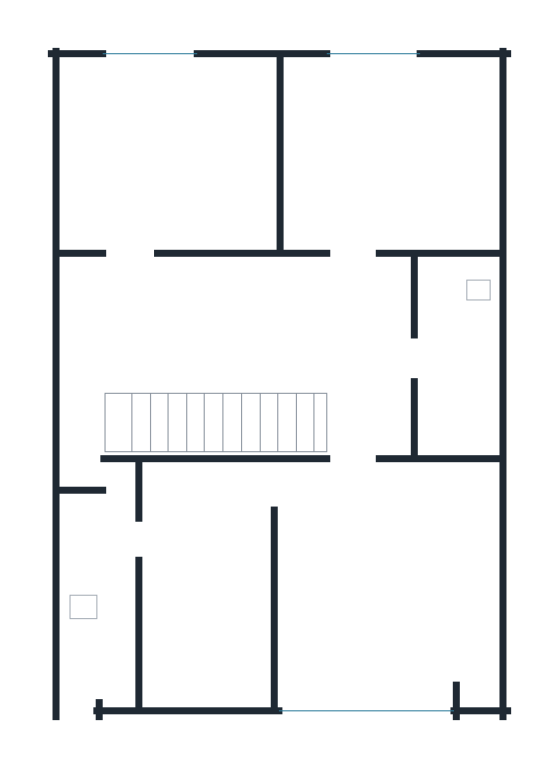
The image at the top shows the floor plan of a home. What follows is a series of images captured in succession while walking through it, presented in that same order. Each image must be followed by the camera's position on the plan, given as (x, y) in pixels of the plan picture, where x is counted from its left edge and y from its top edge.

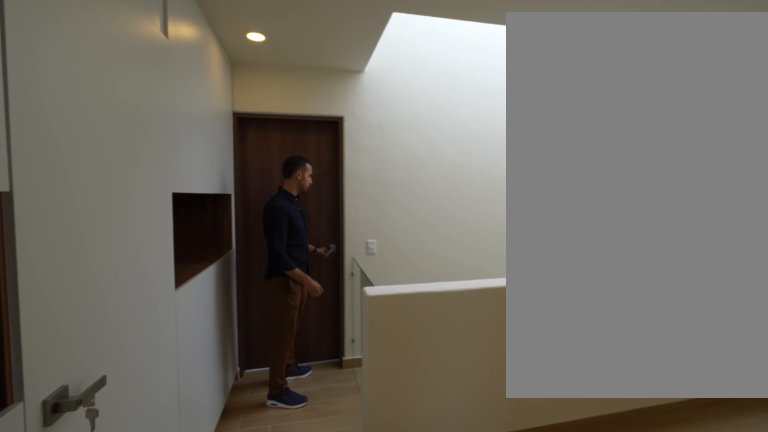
(349, 323)
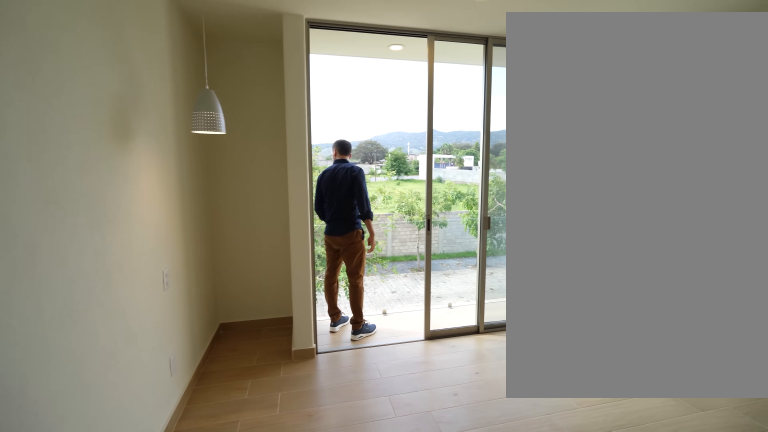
(456, 514)
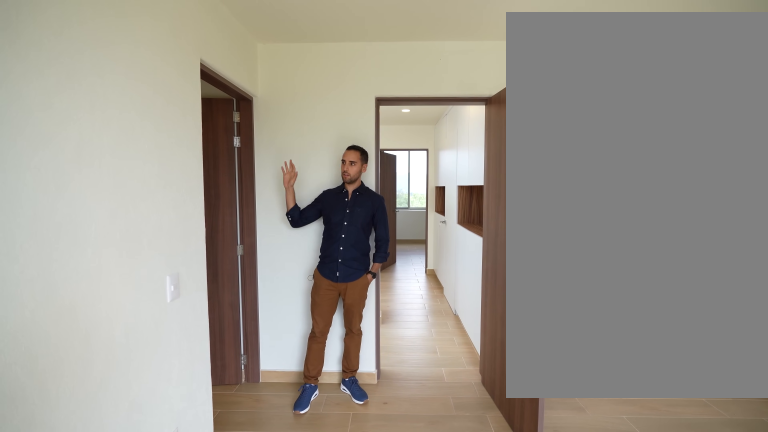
(341, 688)
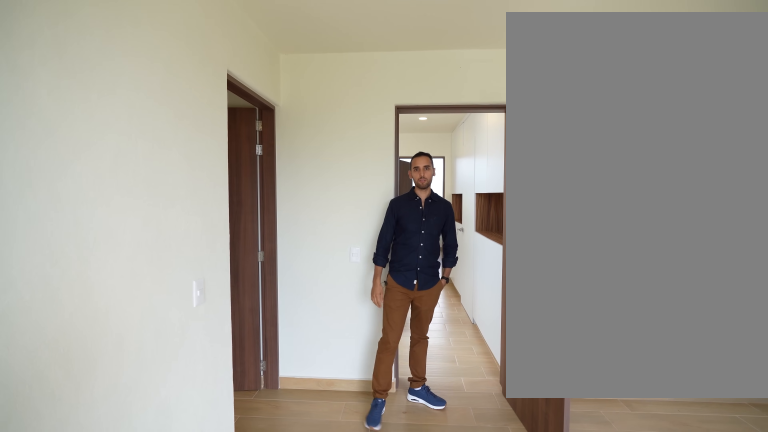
(341, 689)
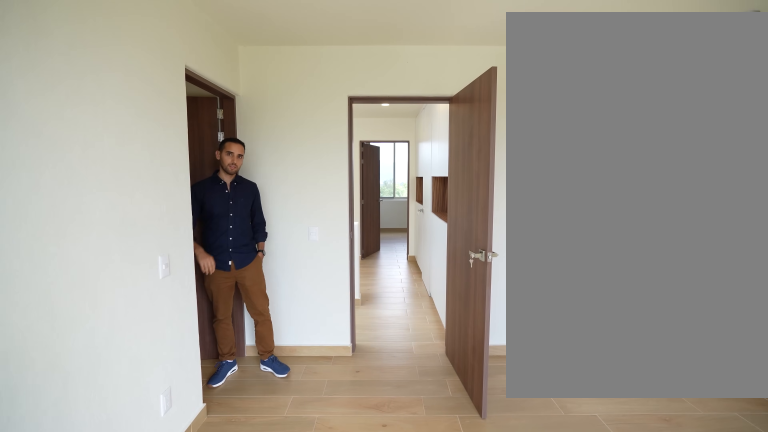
(341, 689)
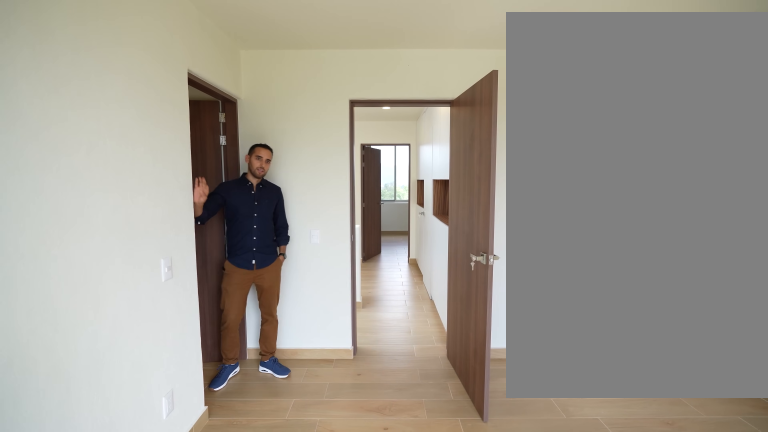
(341, 689)
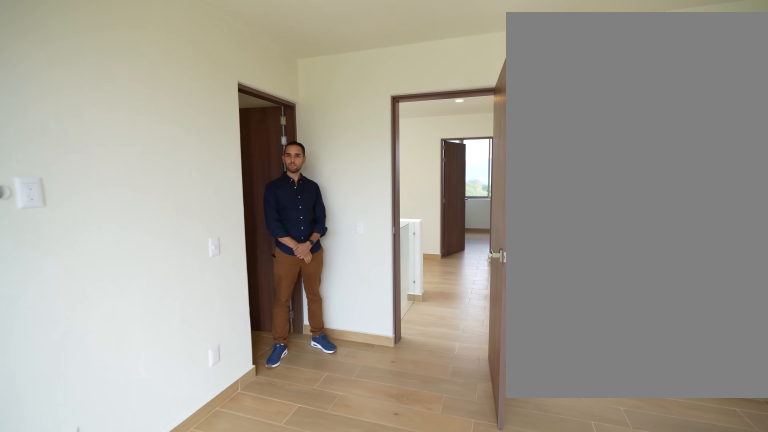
(355, 628)
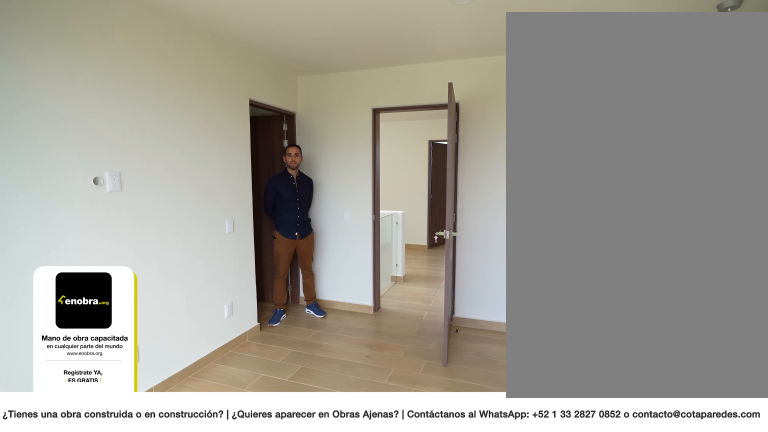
(422, 673)
